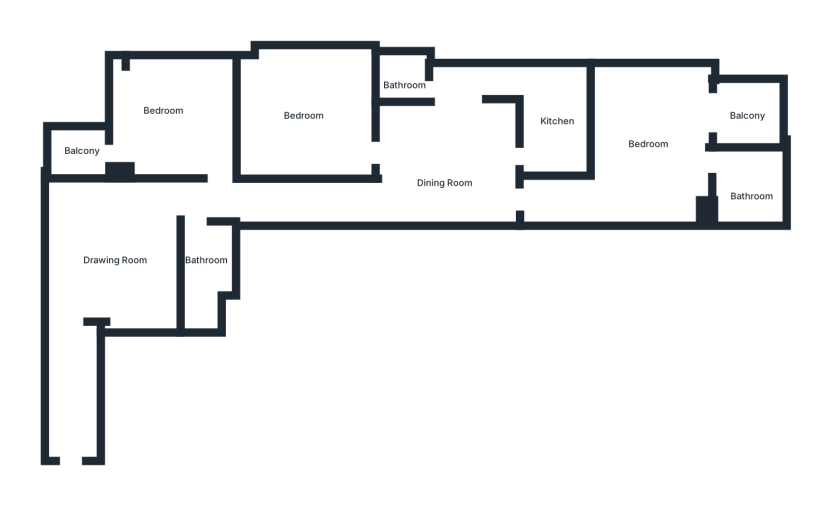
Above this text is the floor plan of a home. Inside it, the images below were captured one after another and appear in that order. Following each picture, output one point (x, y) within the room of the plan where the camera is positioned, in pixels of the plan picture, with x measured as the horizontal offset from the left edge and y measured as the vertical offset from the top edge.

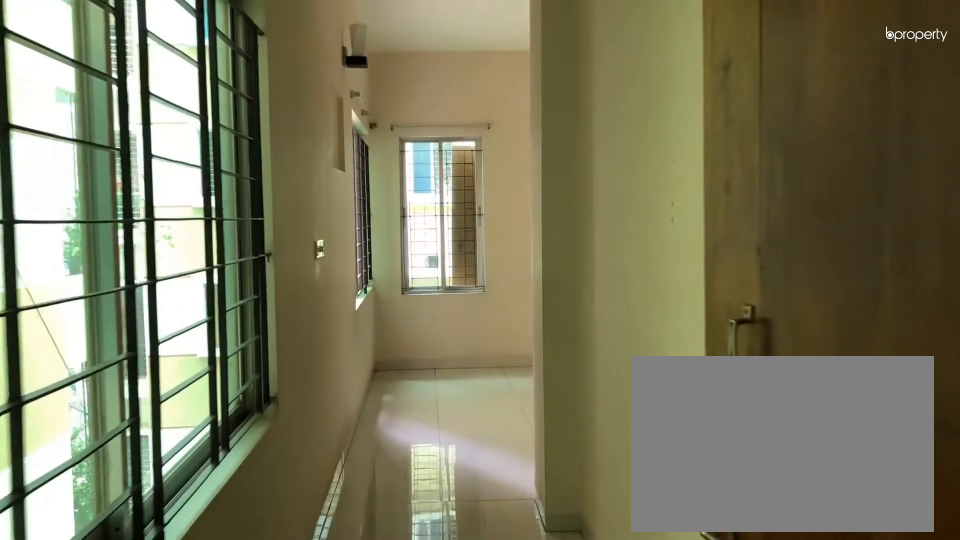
(71, 442)
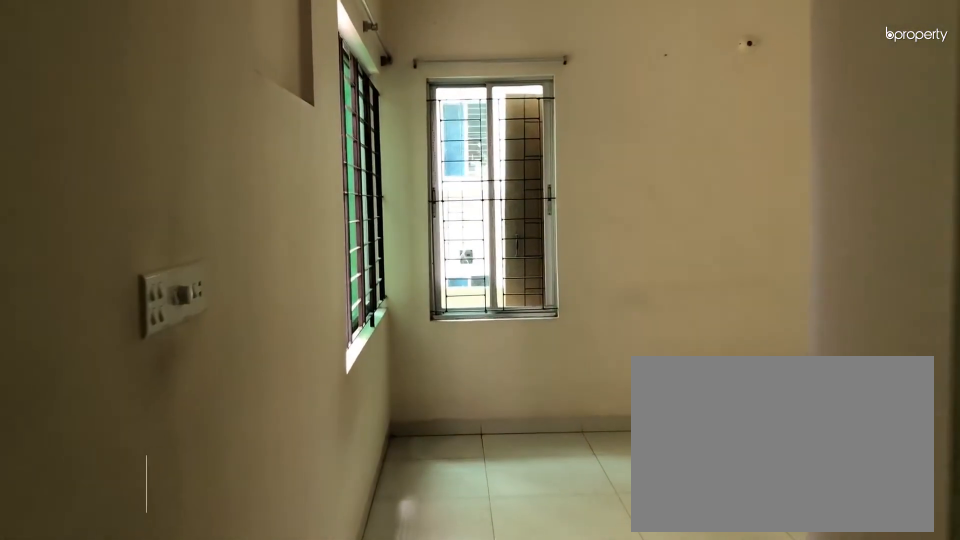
(106, 276)
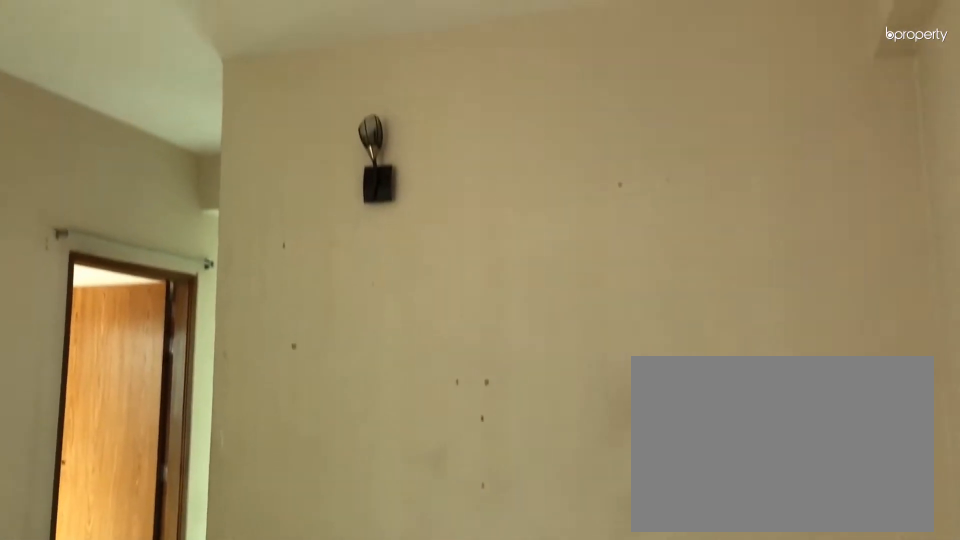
(118, 250)
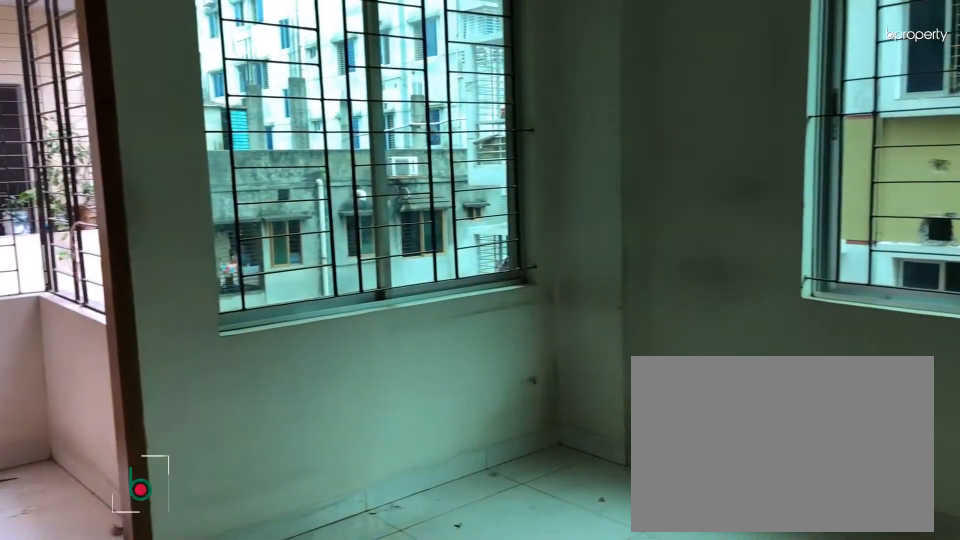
(163, 113)
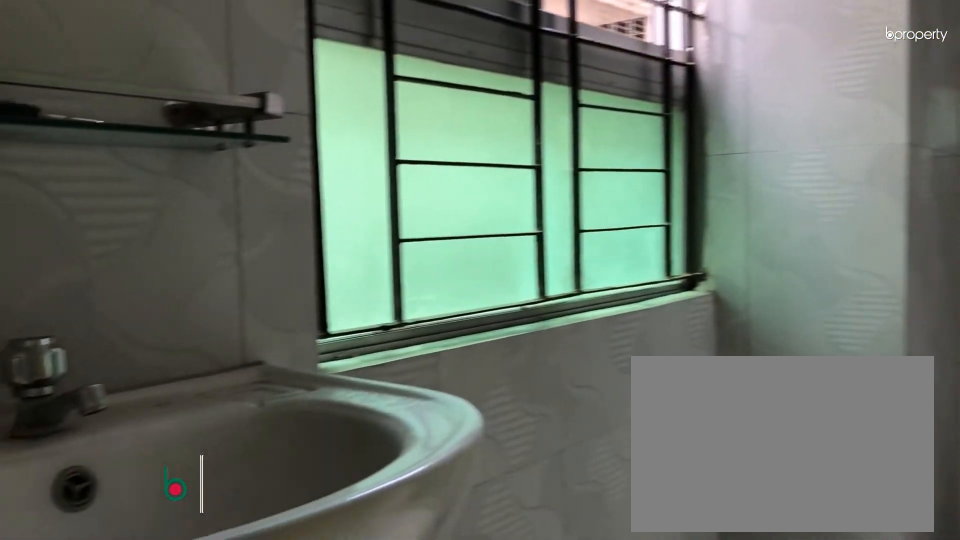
(201, 263)
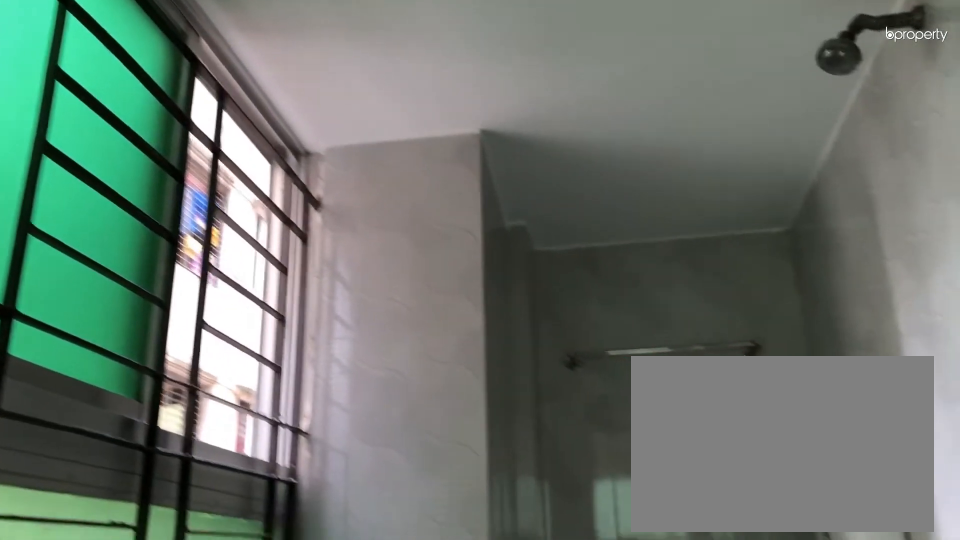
(201, 263)
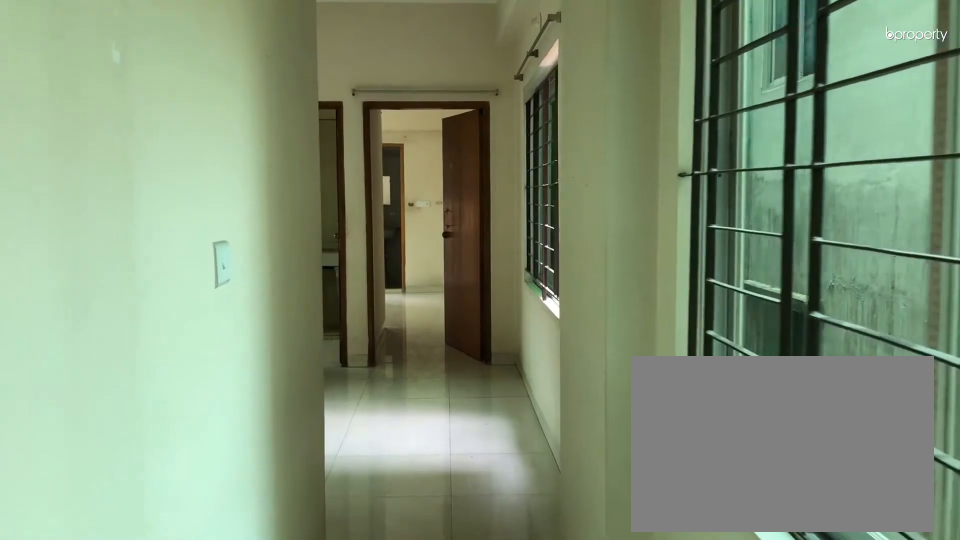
(309, 198)
